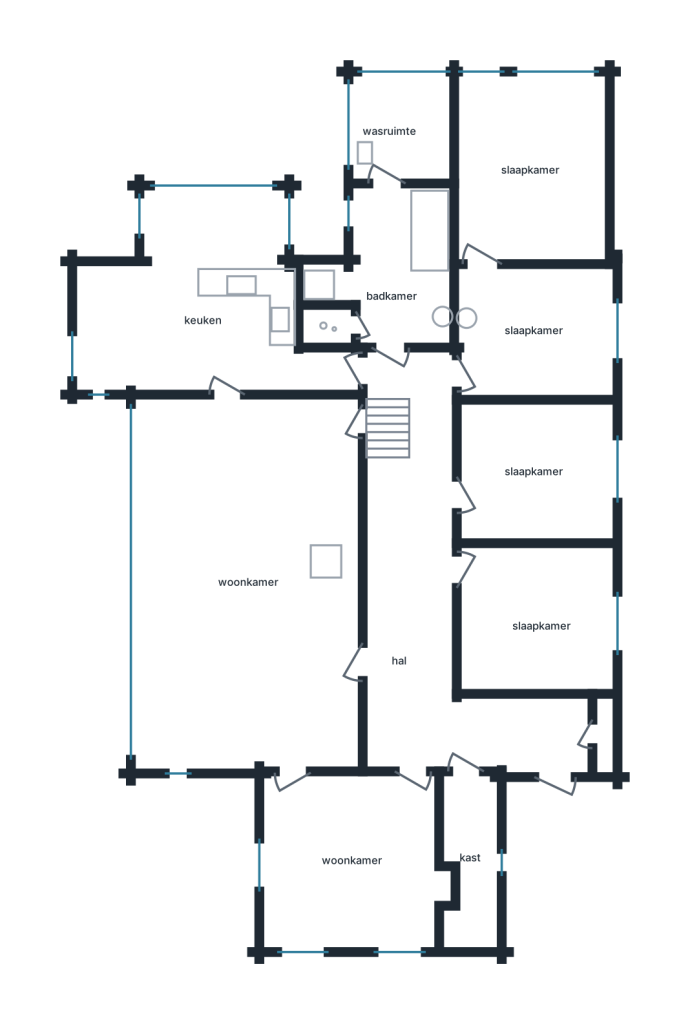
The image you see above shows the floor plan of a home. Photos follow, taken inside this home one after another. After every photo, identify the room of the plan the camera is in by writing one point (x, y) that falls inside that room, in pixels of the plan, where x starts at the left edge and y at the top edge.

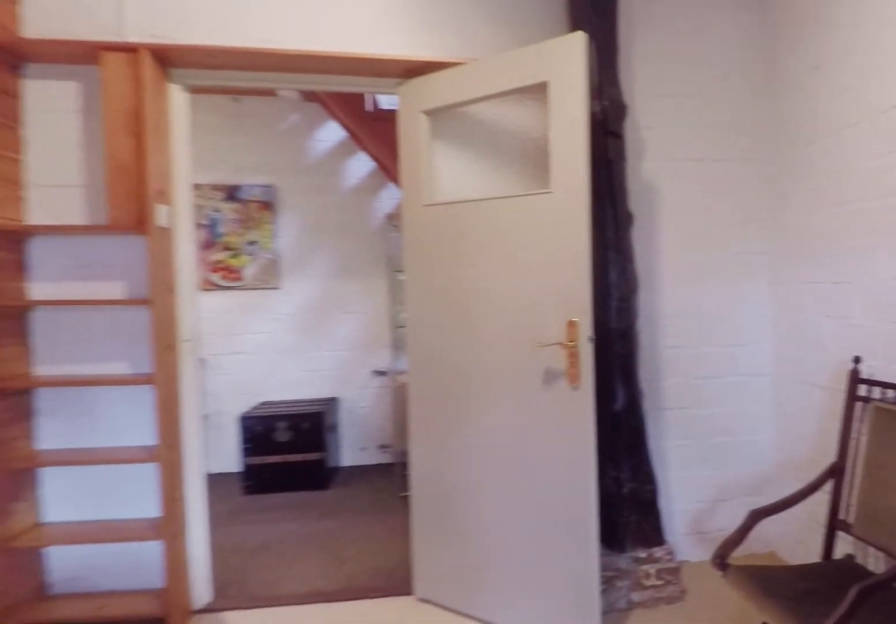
(534, 471)
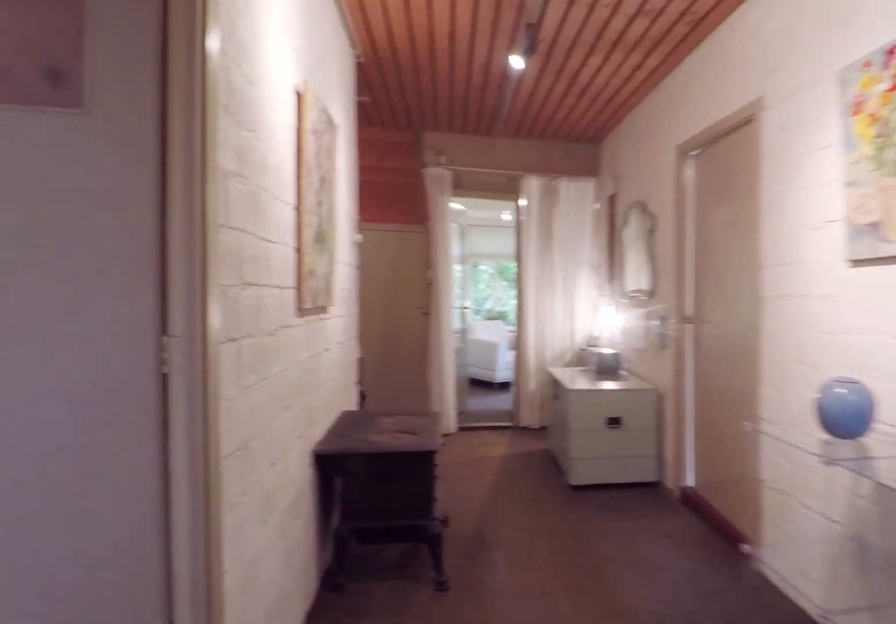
(436, 605)
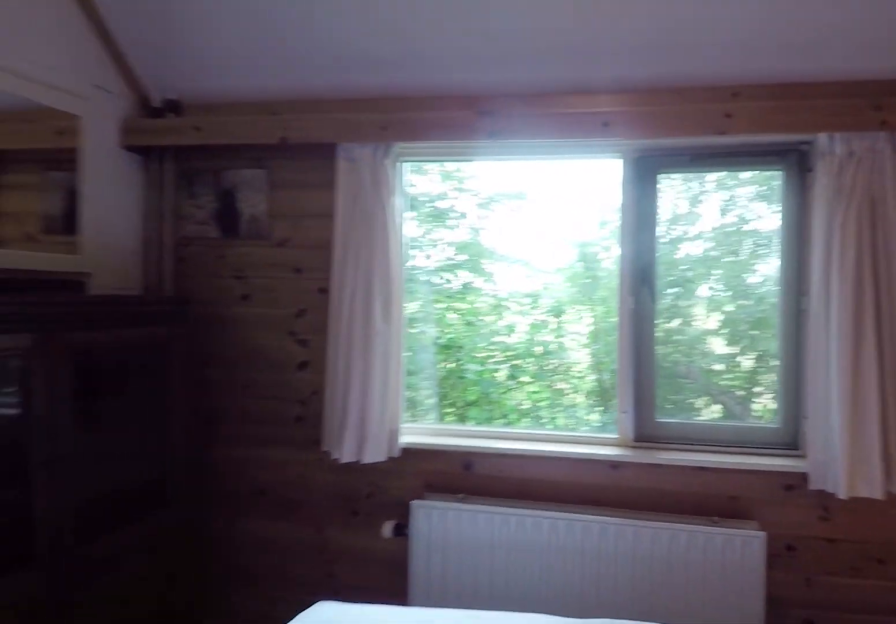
(534, 618)
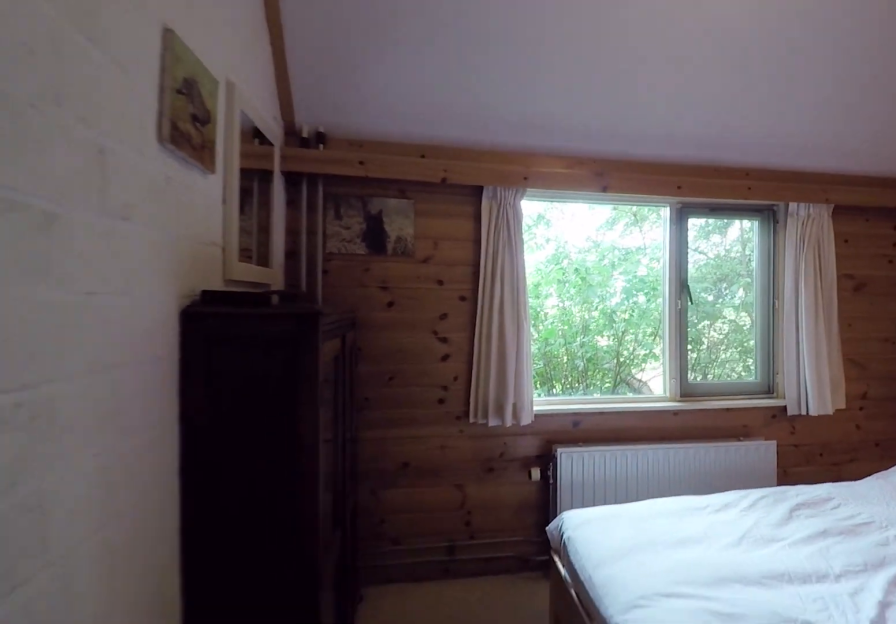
(534, 618)
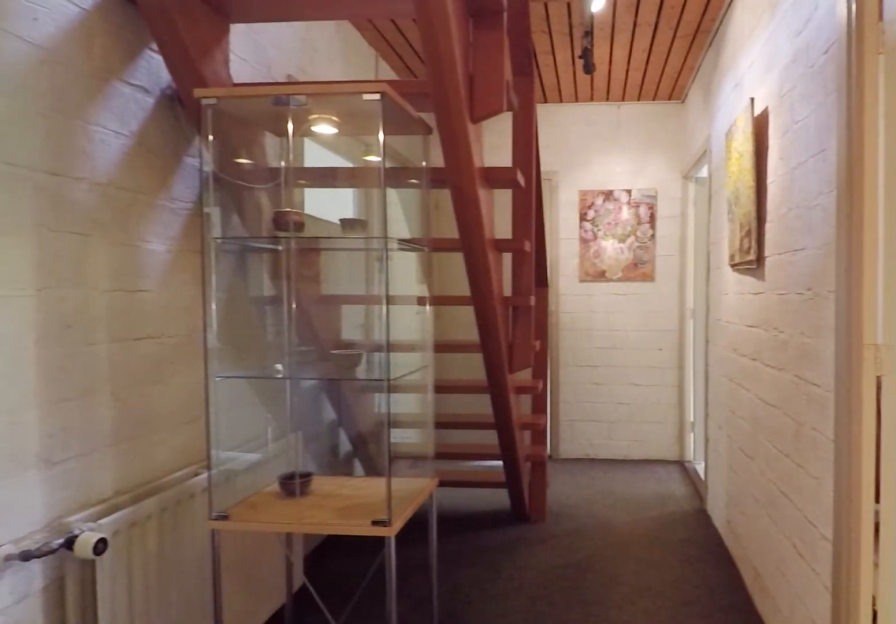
(436, 605)
